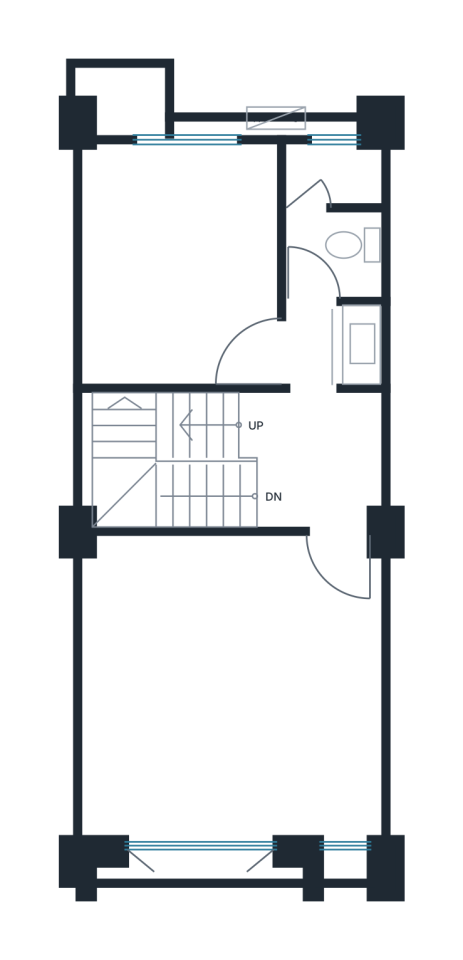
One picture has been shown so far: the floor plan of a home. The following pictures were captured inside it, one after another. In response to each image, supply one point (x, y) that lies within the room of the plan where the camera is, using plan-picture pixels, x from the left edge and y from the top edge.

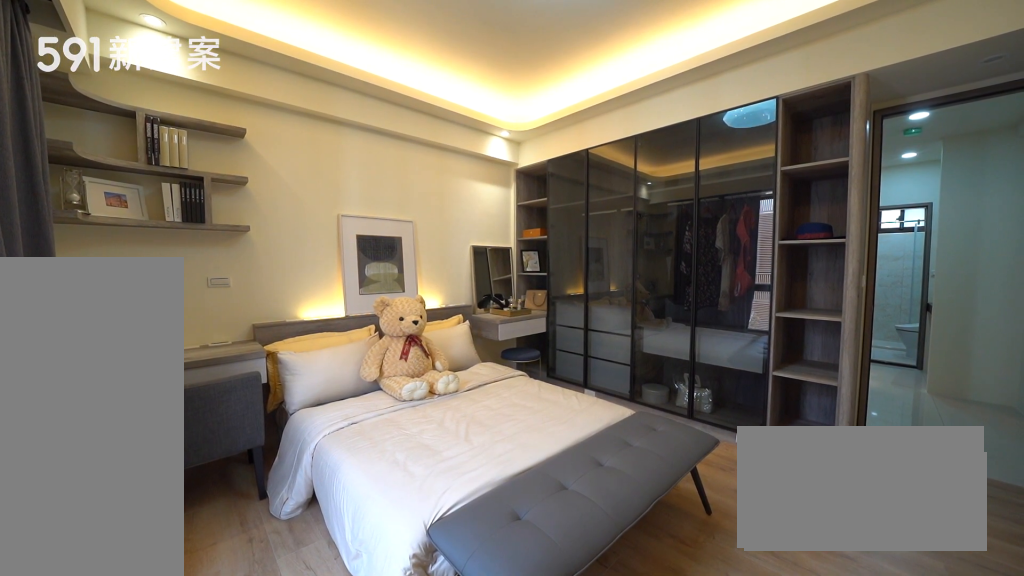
(232, 684)
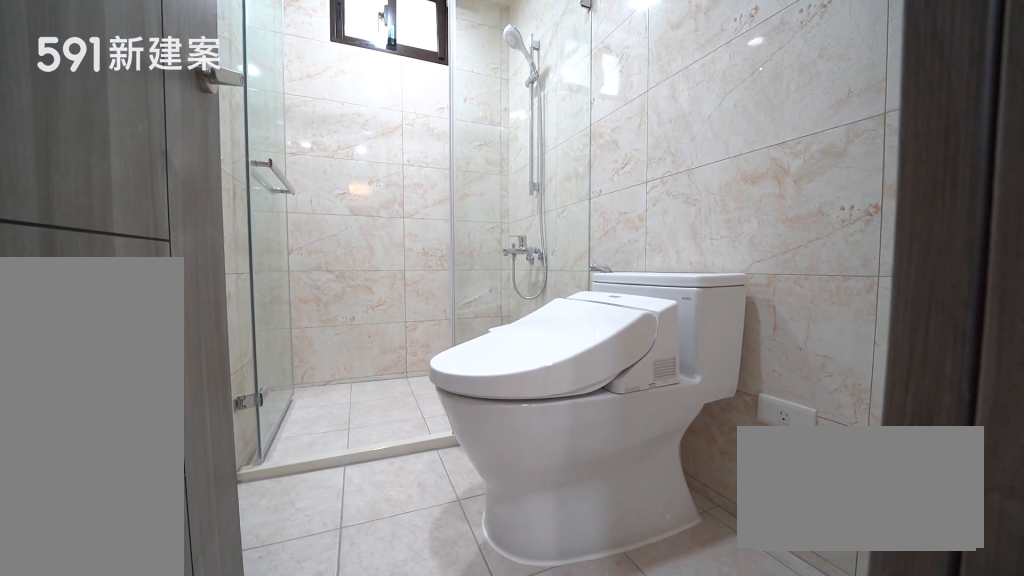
(331, 263)
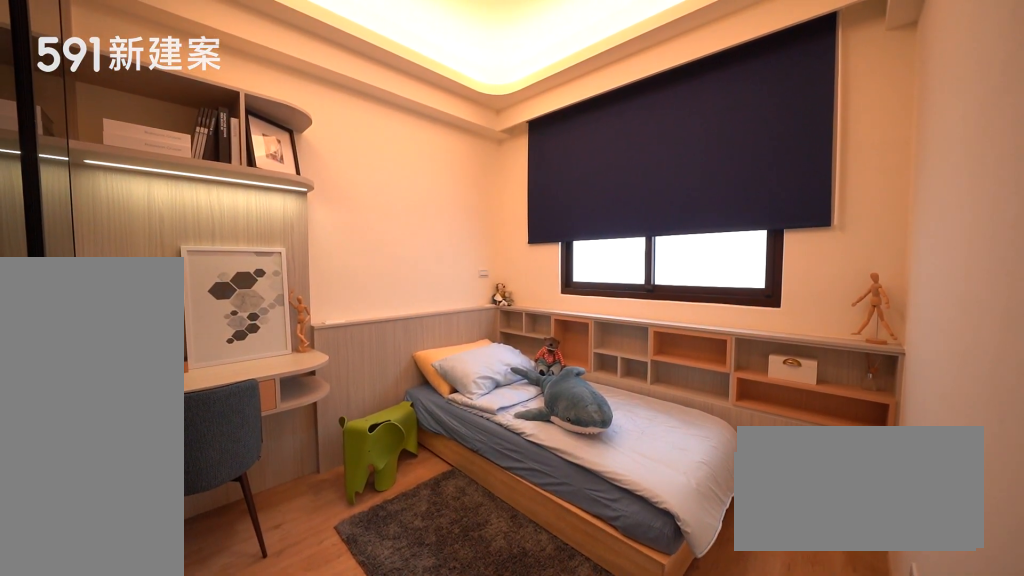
(179, 261)
